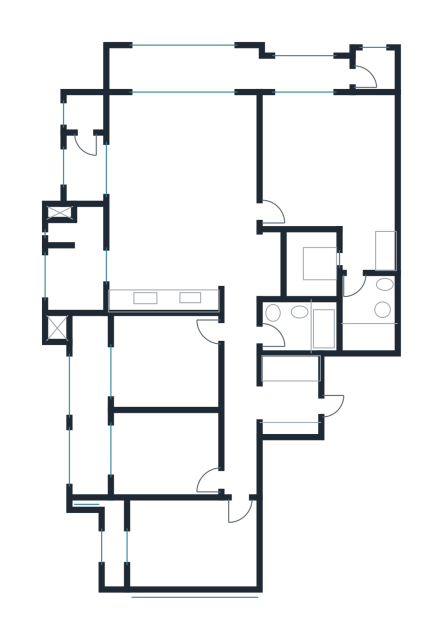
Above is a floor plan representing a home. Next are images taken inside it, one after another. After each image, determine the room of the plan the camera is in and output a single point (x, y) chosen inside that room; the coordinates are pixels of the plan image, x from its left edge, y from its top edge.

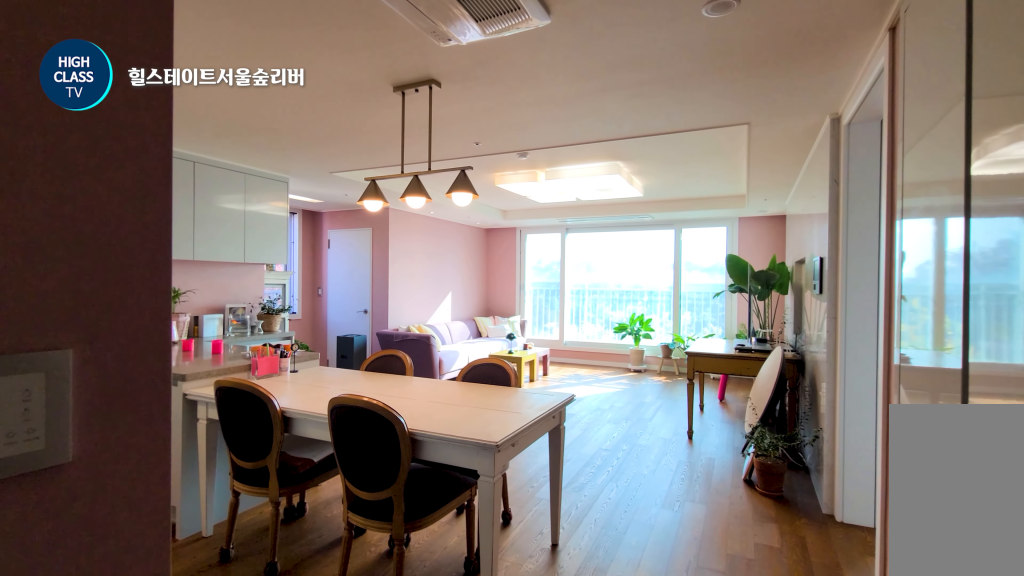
(239, 394)
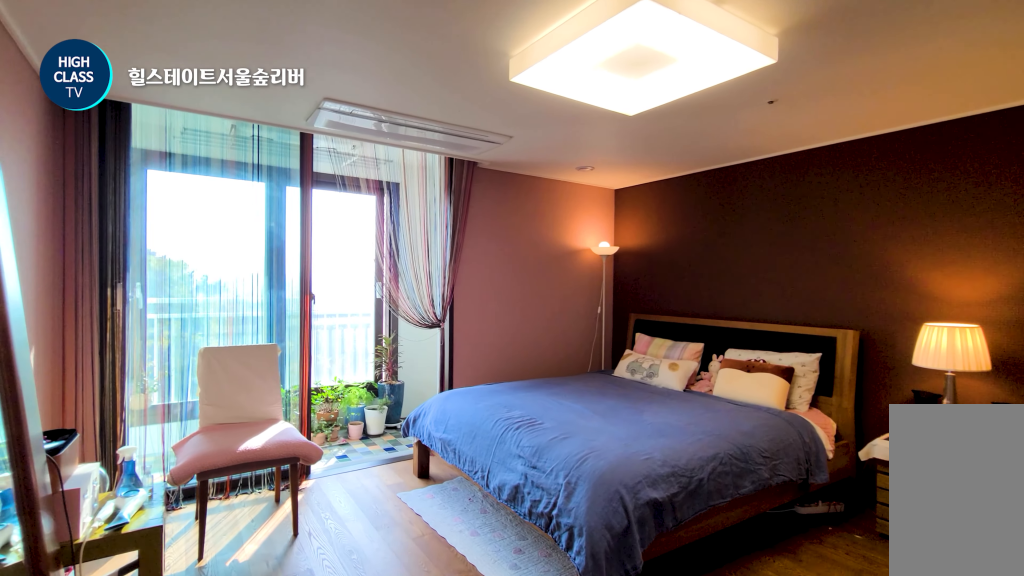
(329, 142)
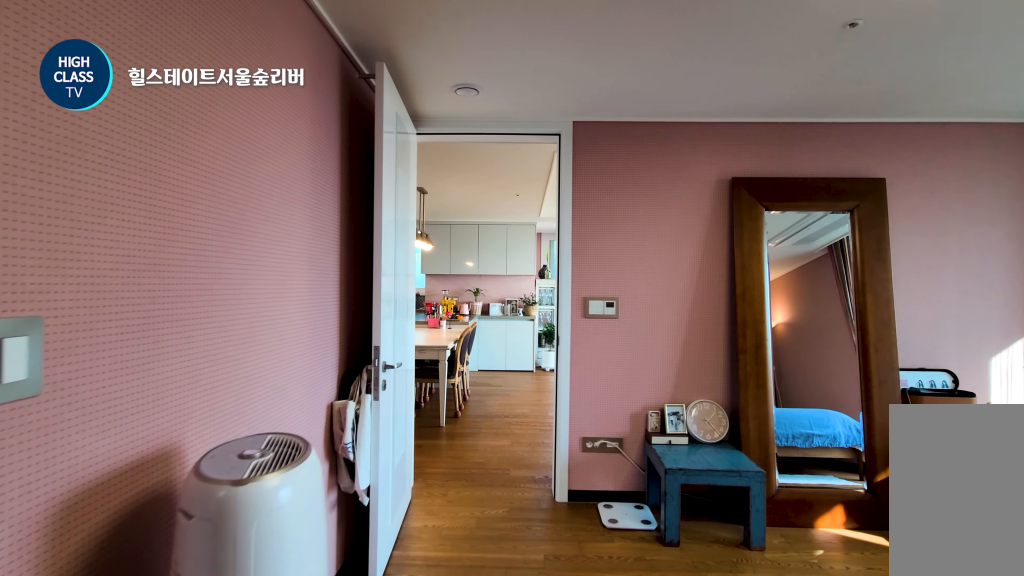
(326, 138)
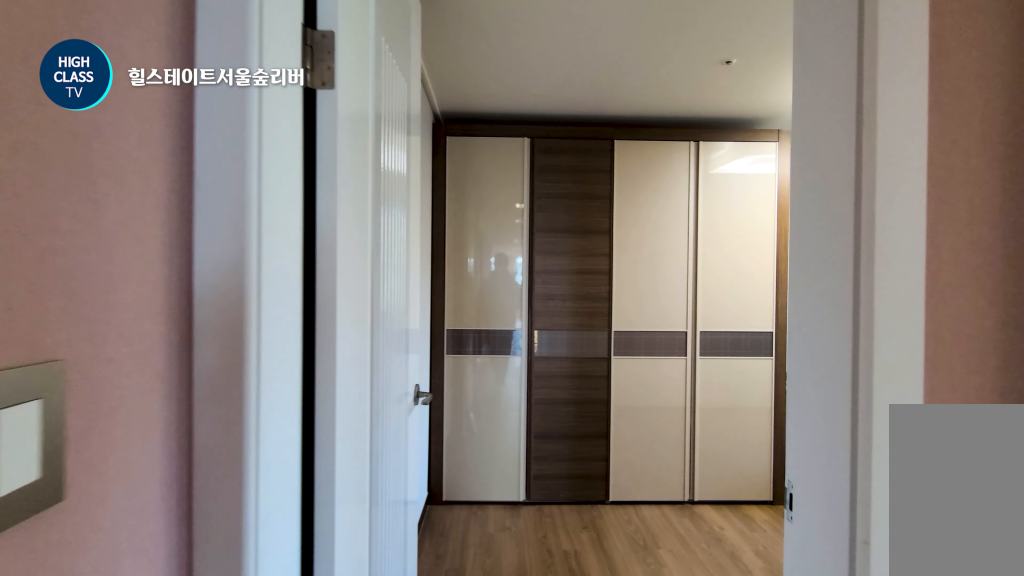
(239, 394)
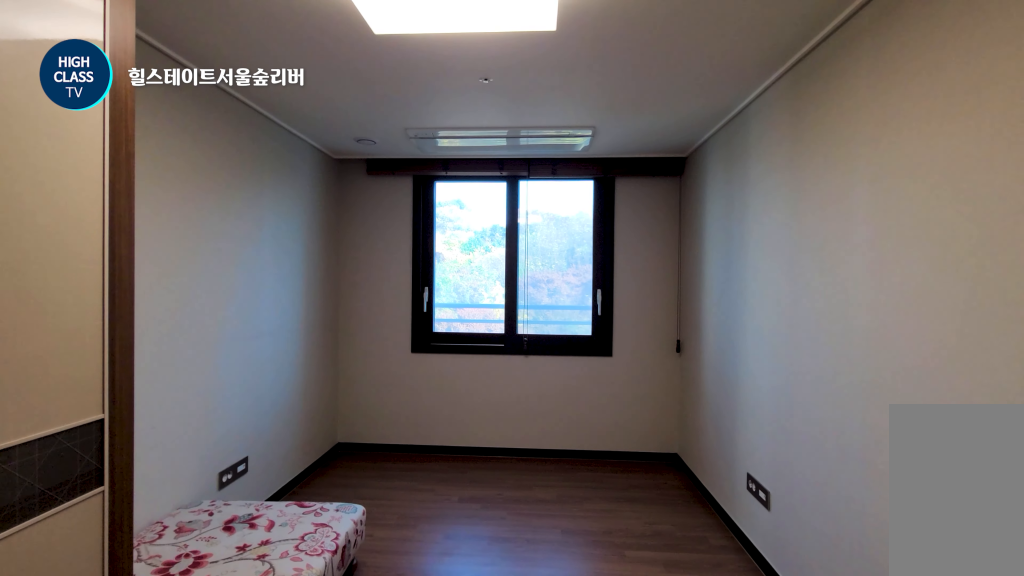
(178, 544)
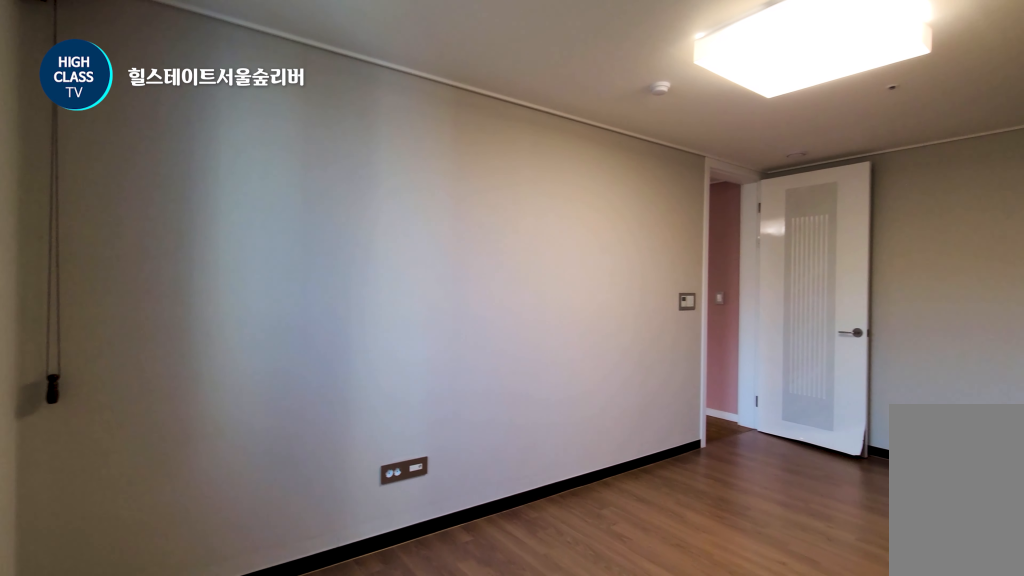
(178, 544)
